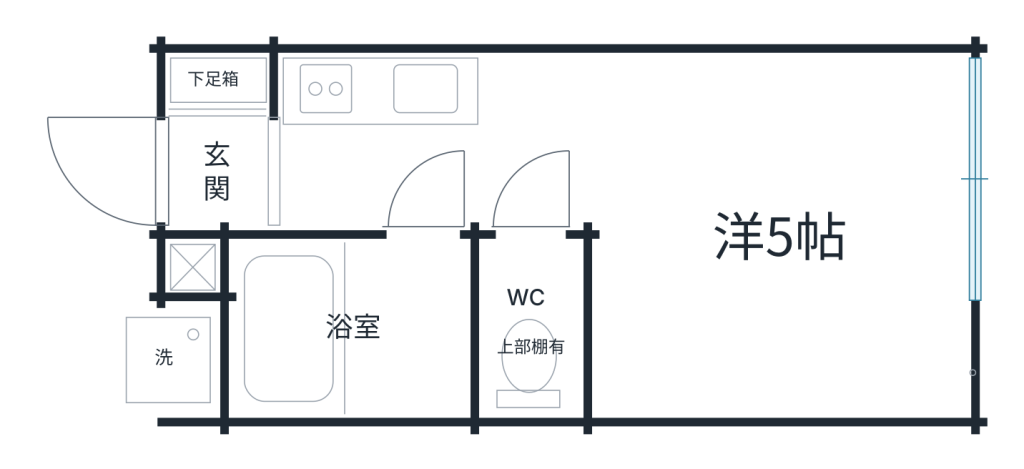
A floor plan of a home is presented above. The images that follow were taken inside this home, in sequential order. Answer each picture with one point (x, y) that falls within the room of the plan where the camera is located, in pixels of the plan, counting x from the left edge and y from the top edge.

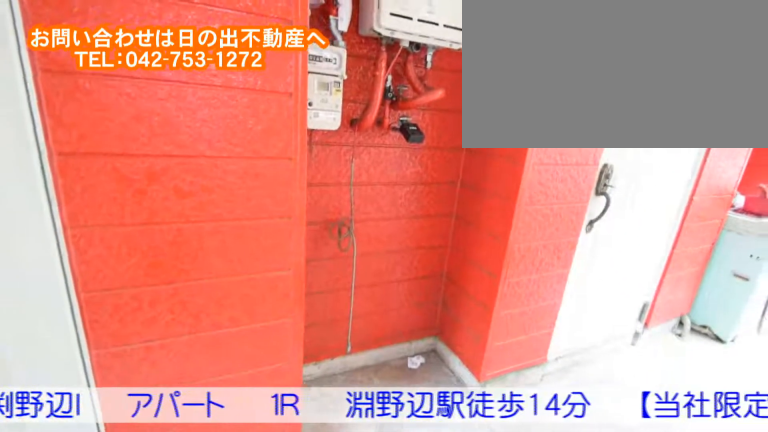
(128, 371)
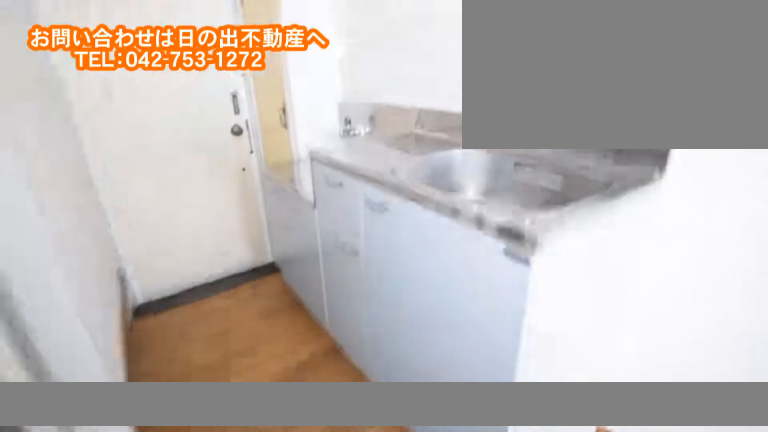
(374, 173)
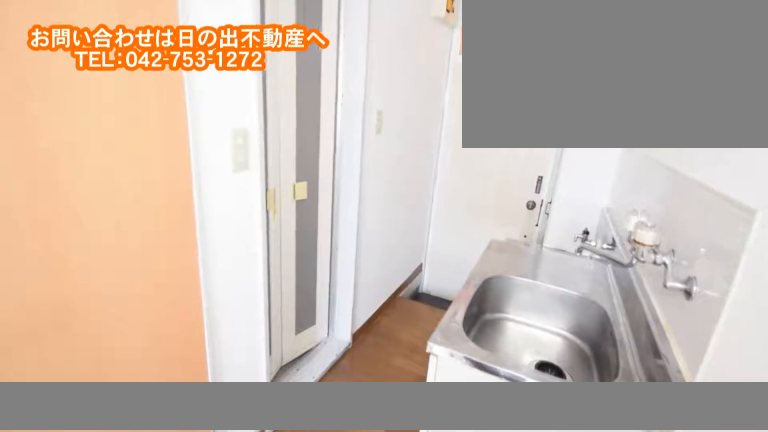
(374, 174)
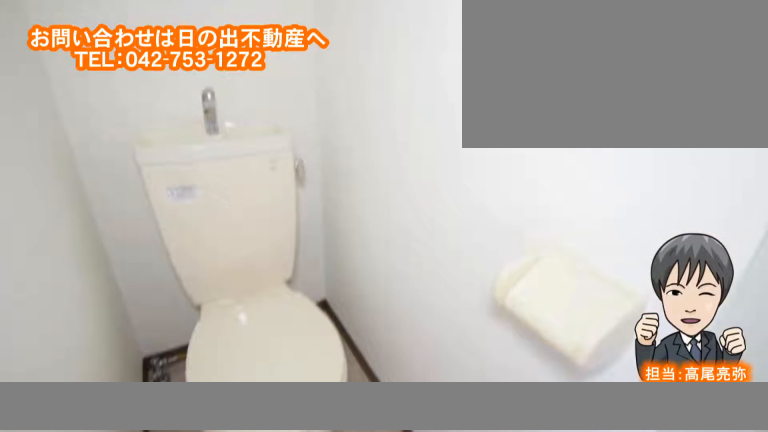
(531, 329)
